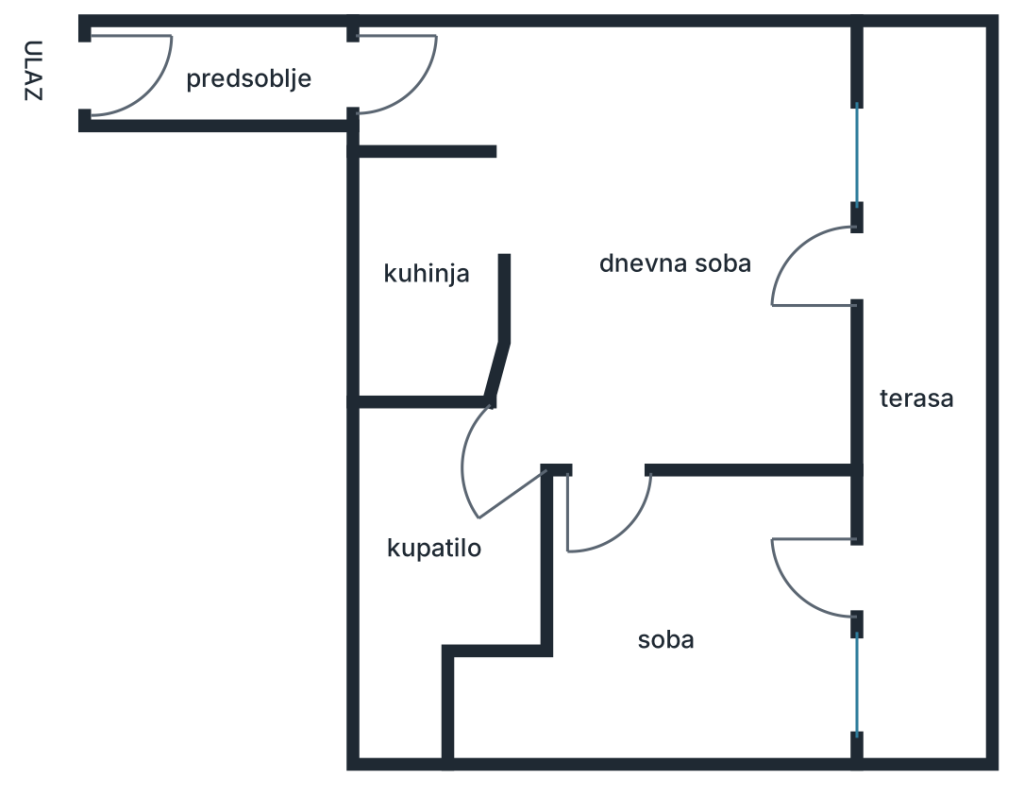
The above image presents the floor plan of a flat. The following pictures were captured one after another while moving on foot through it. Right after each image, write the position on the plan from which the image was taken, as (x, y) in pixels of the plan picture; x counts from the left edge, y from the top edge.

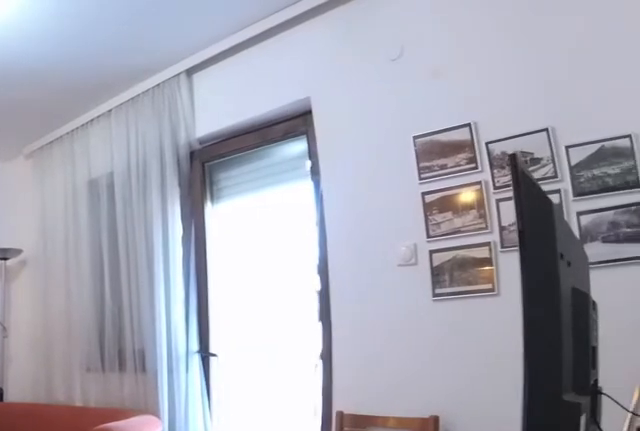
(597, 468)
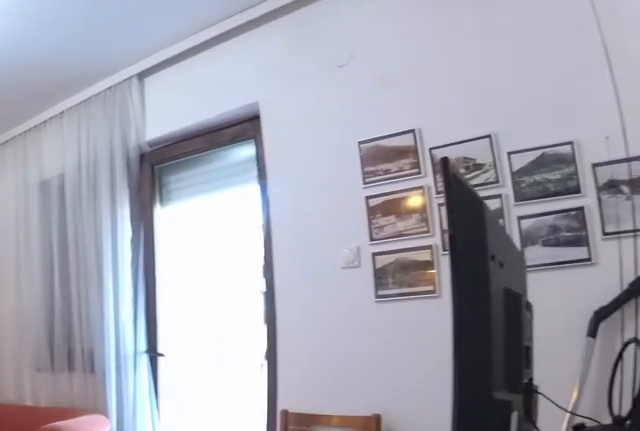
(602, 462)
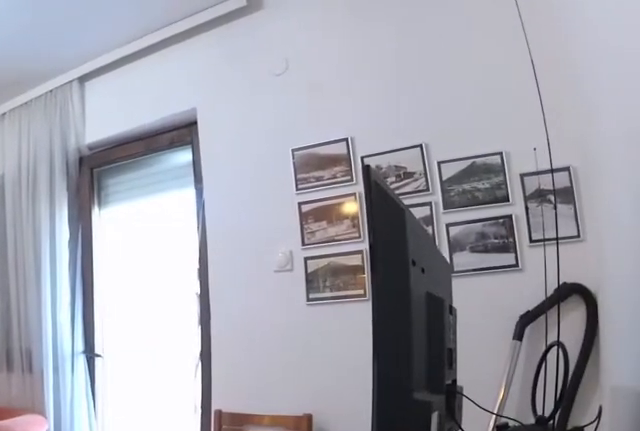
(613, 451)
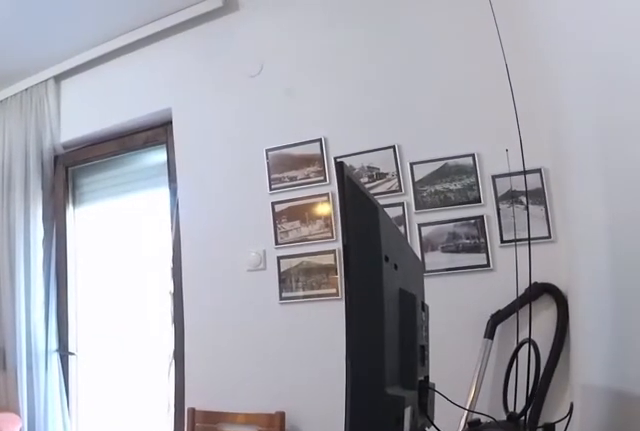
(628, 437)
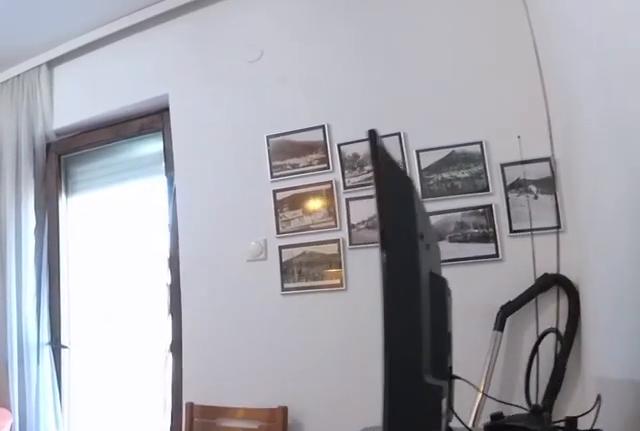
(640, 427)
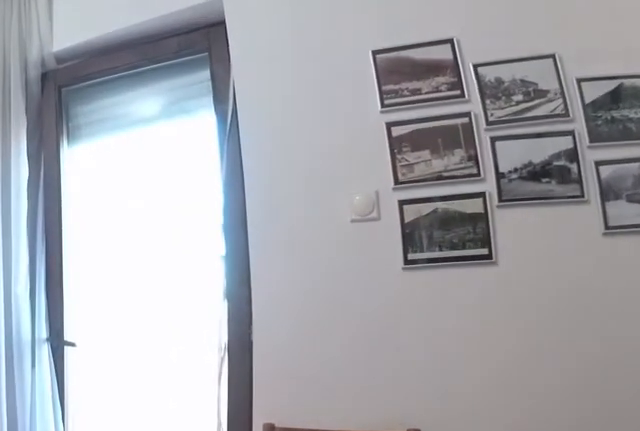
(690, 373)
